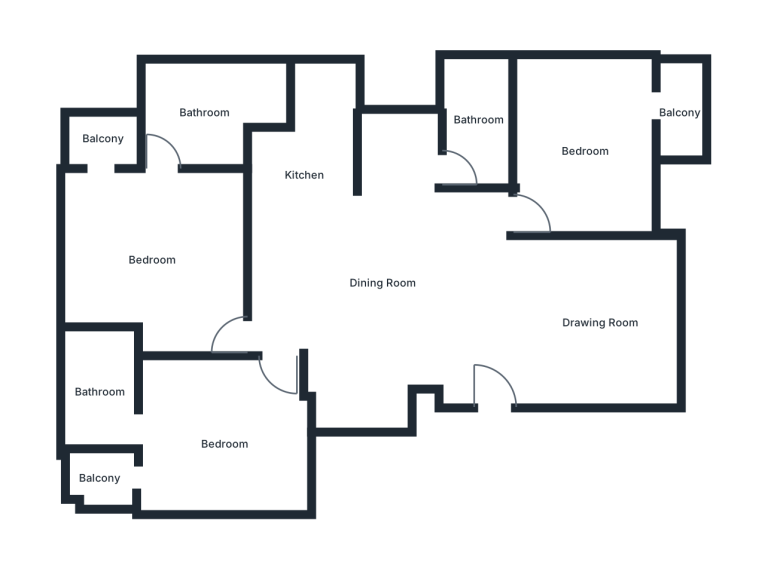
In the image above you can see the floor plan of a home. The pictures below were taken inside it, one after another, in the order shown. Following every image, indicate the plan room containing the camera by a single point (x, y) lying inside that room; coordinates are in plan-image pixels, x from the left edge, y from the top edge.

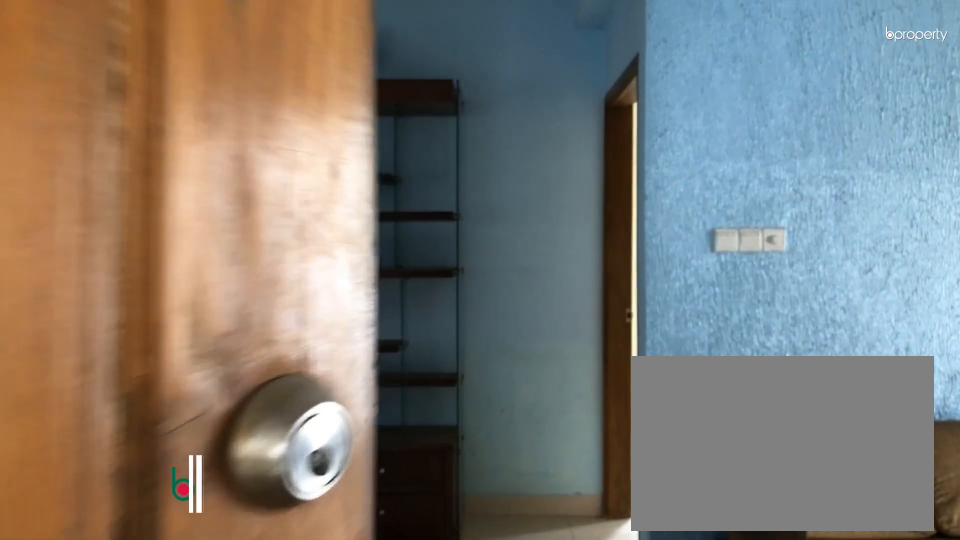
(497, 345)
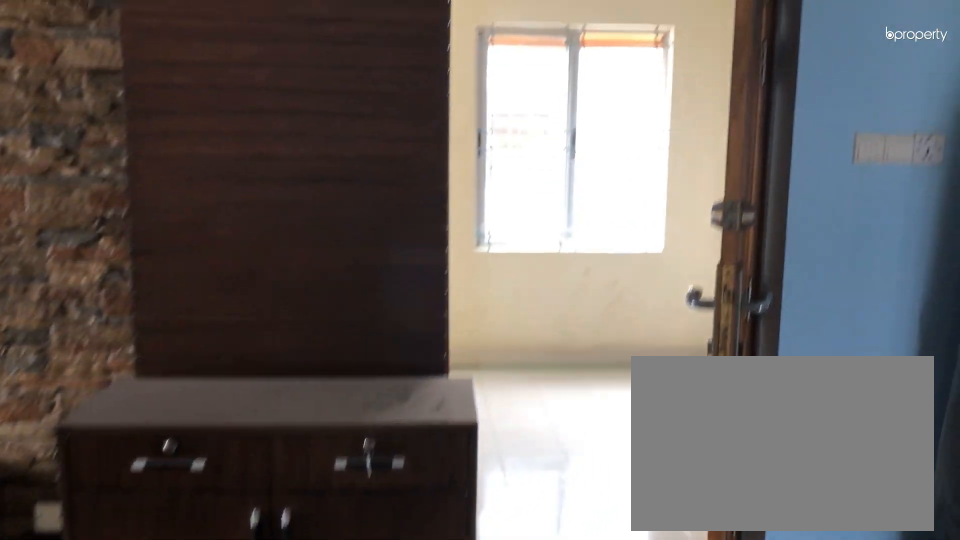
(600, 320)
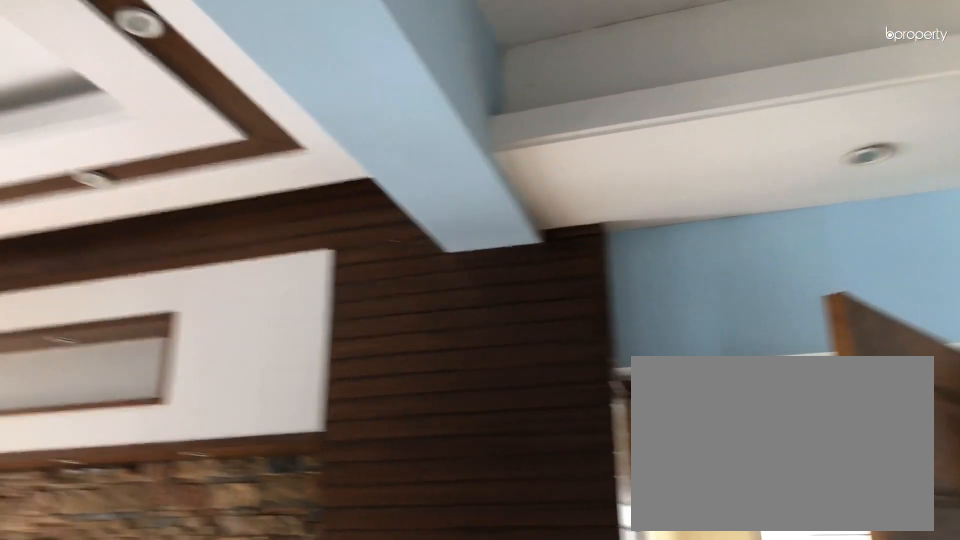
(600, 320)
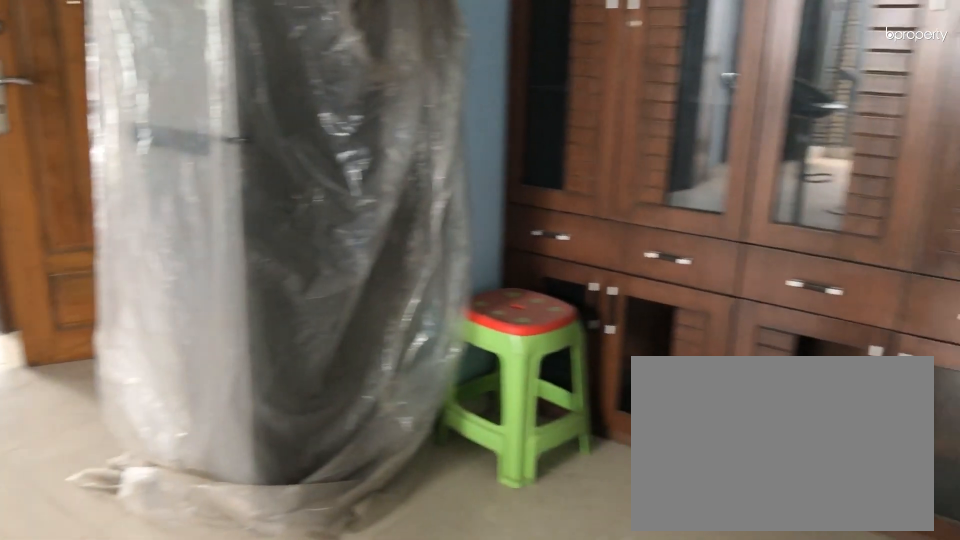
(381, 283)
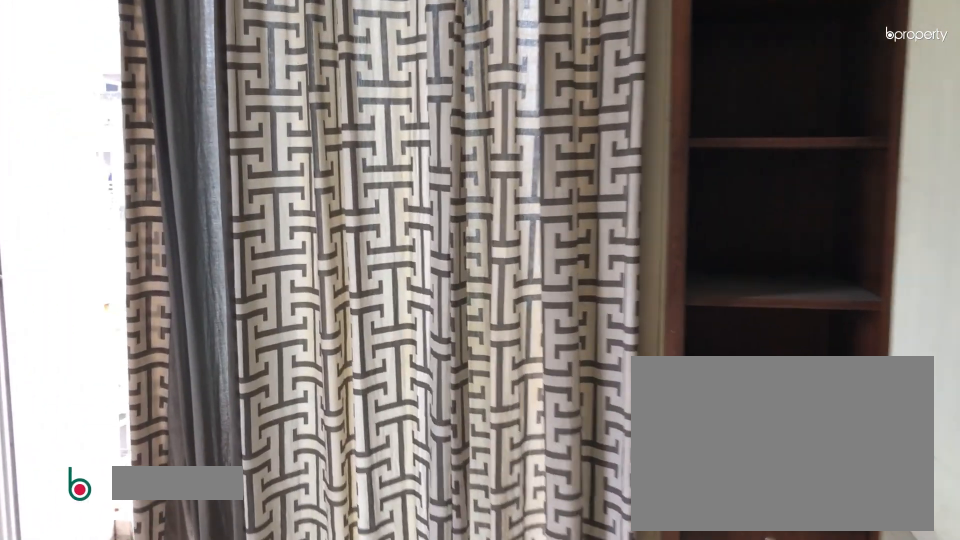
(586, 152)
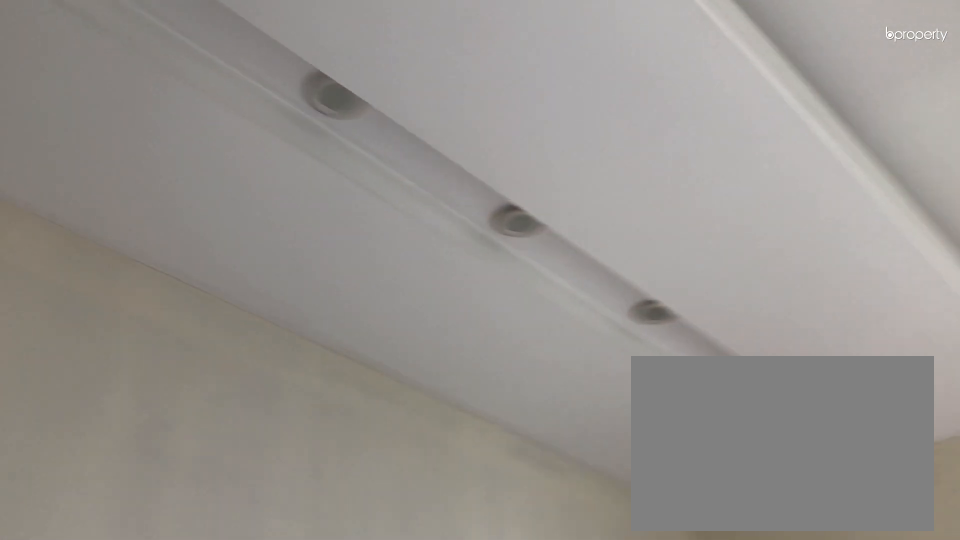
(586, 152)
